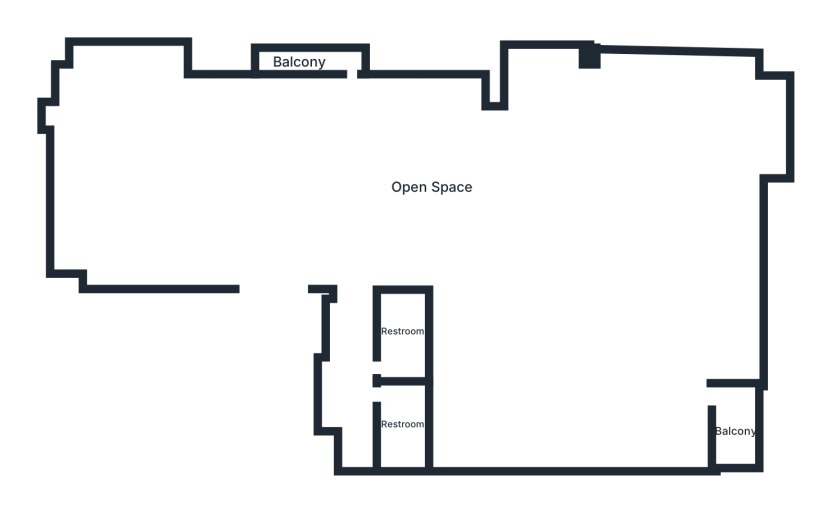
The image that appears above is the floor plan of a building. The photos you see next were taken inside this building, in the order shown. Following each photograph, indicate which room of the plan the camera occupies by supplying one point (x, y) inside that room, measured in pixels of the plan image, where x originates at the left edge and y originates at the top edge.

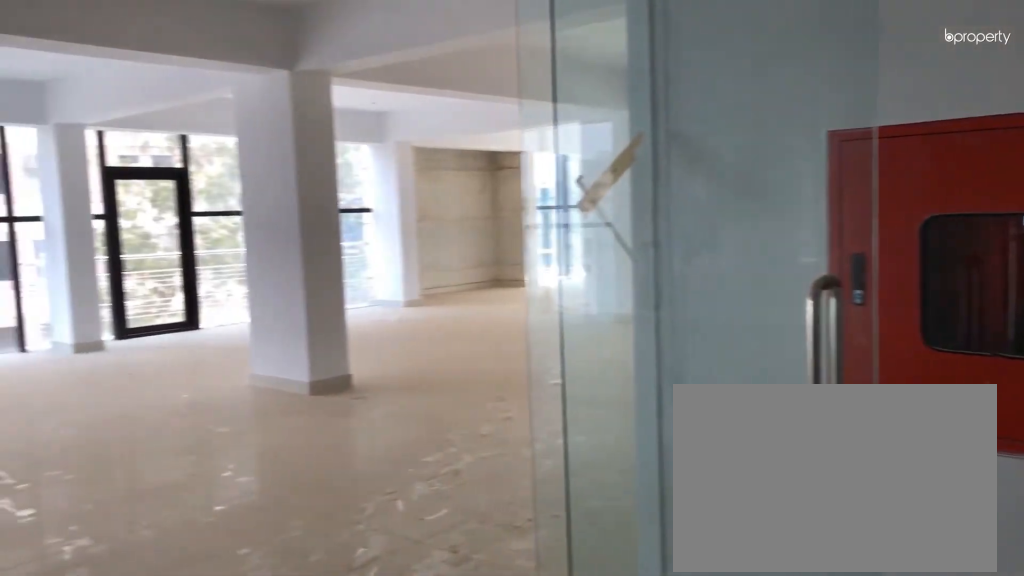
(293, 229)
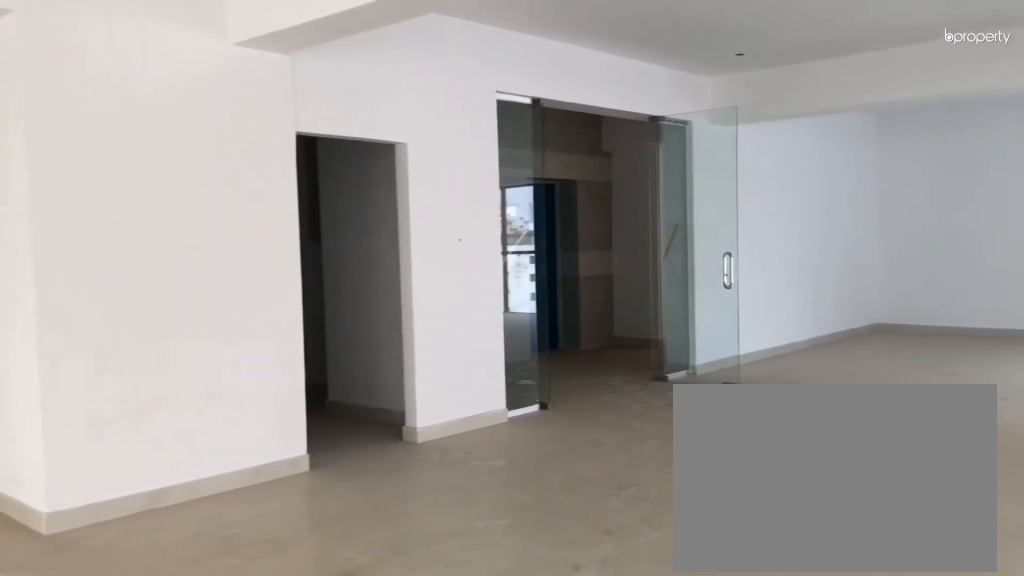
(421, 165)
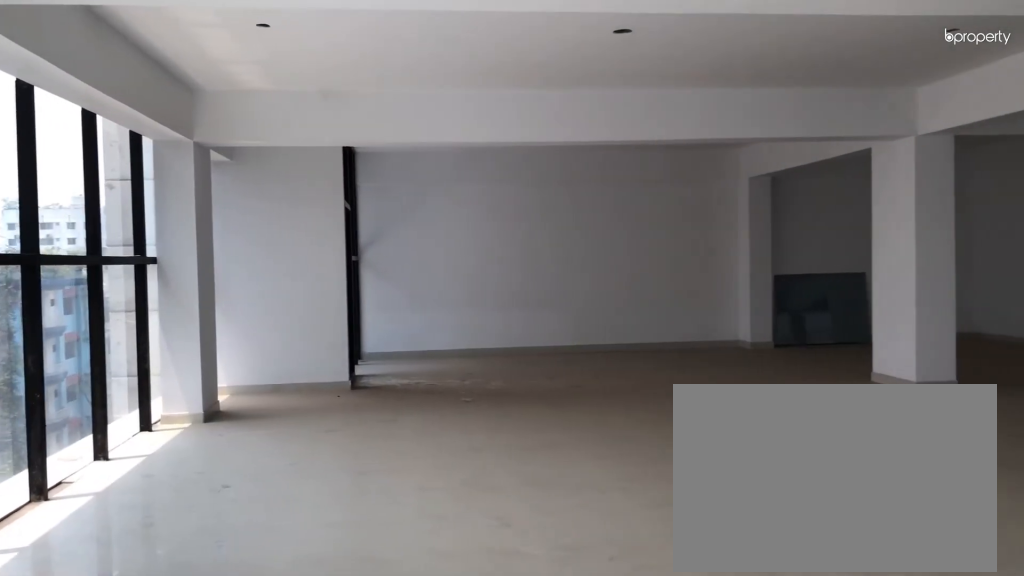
(421, 165)
